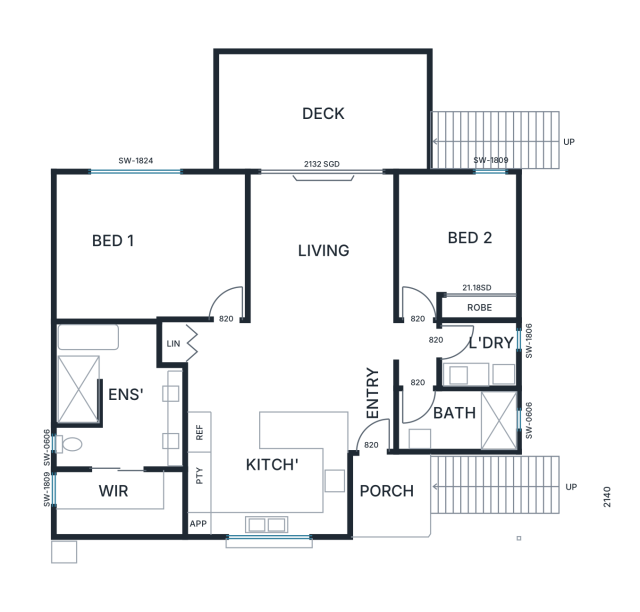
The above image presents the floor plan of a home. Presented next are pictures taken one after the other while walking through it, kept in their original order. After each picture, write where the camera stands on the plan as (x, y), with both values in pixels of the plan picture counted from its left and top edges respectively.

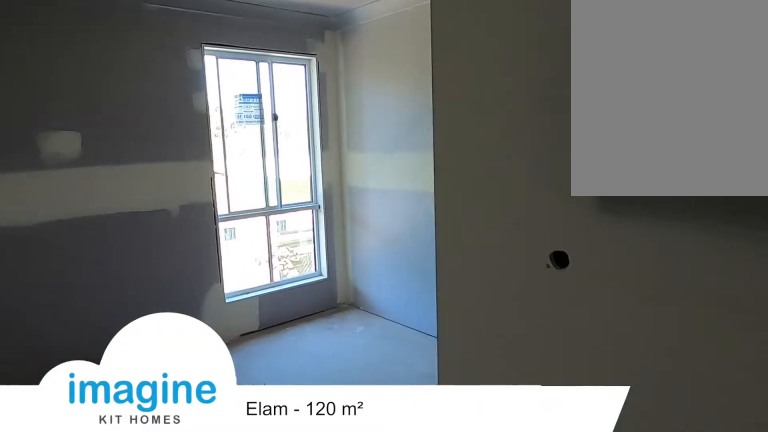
(419, 321)
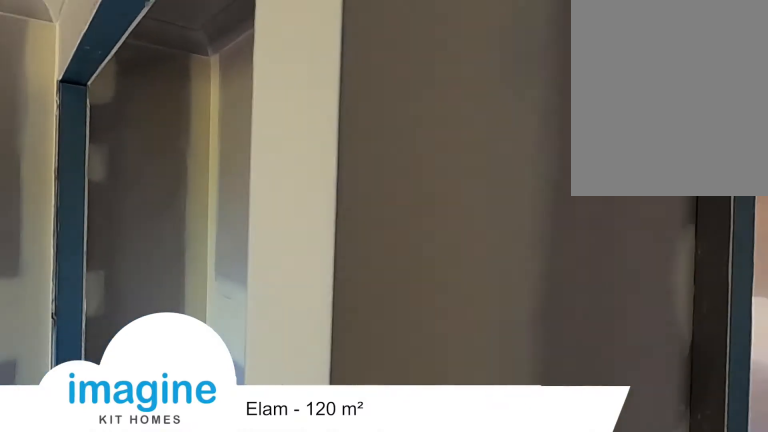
(460, 272)
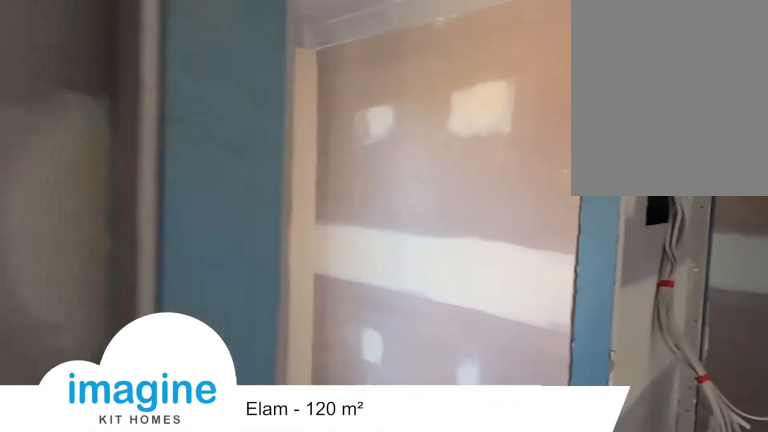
(416, 325)
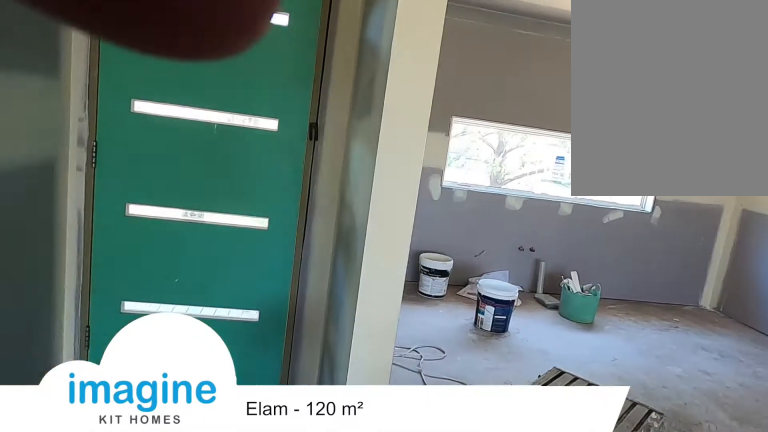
(358, 348)
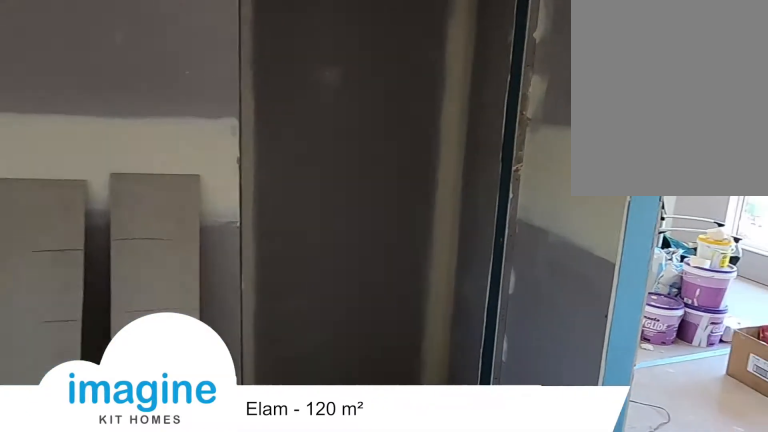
(277, 352)
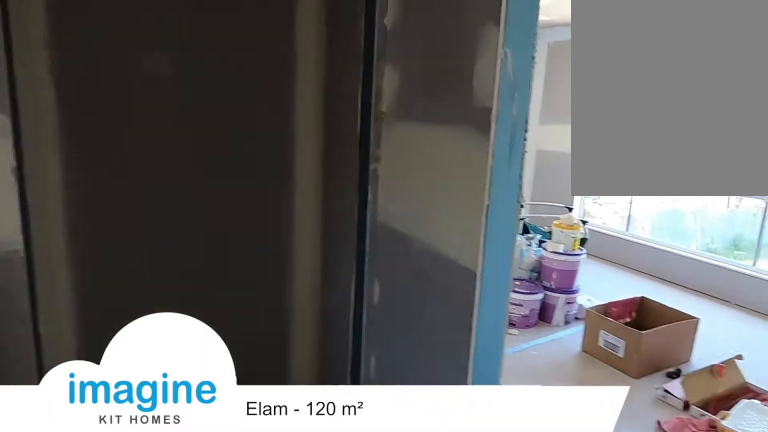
(270, 343)
